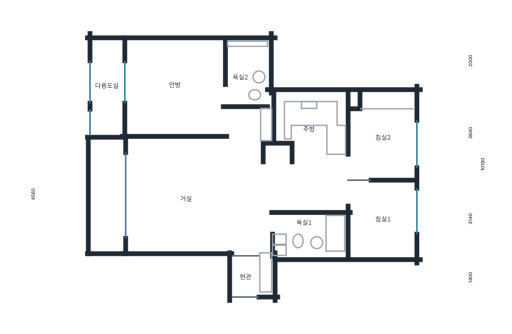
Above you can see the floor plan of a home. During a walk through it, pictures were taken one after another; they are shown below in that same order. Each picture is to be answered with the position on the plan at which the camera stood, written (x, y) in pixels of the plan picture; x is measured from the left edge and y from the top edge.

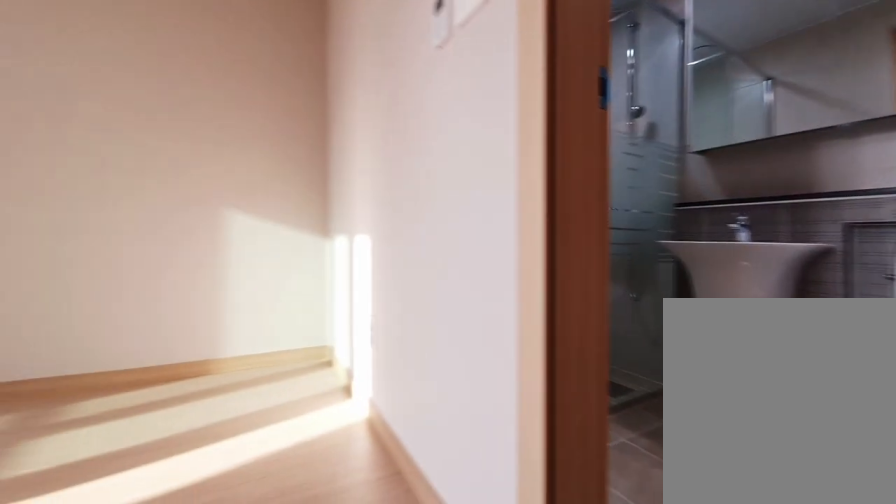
(185, 101)
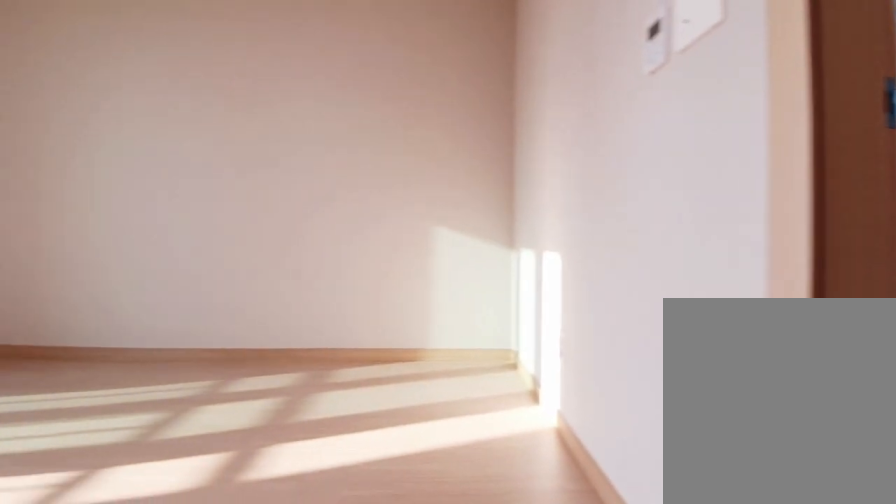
(184, 102)
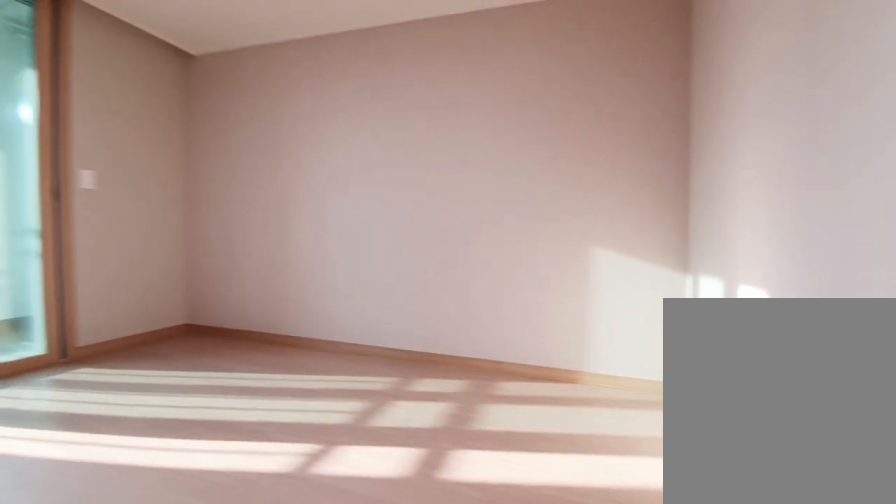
(184, 102)
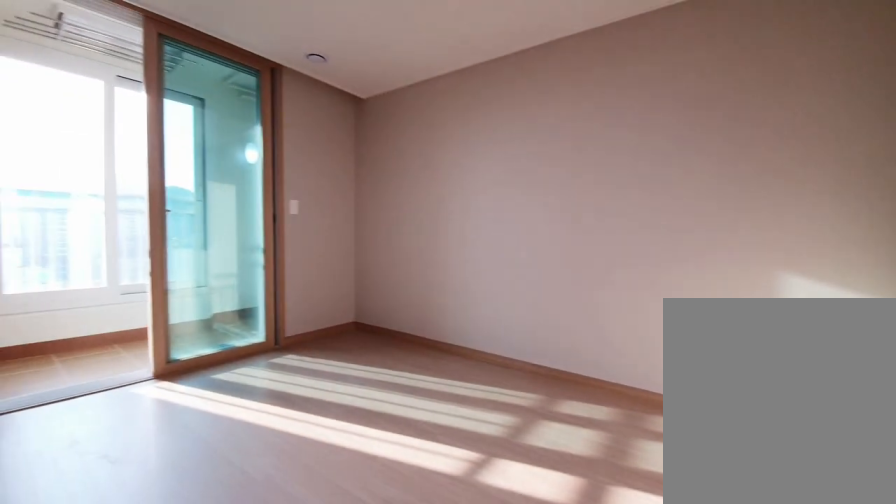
(185, 101)
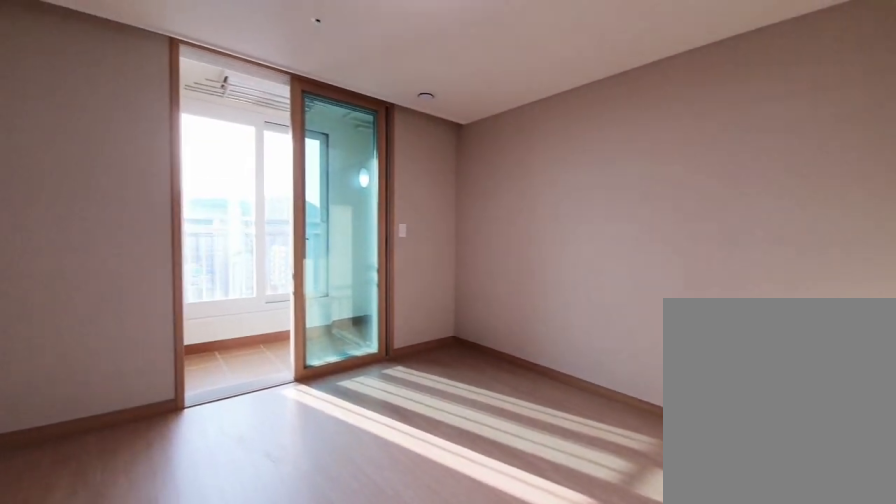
(185, 102)
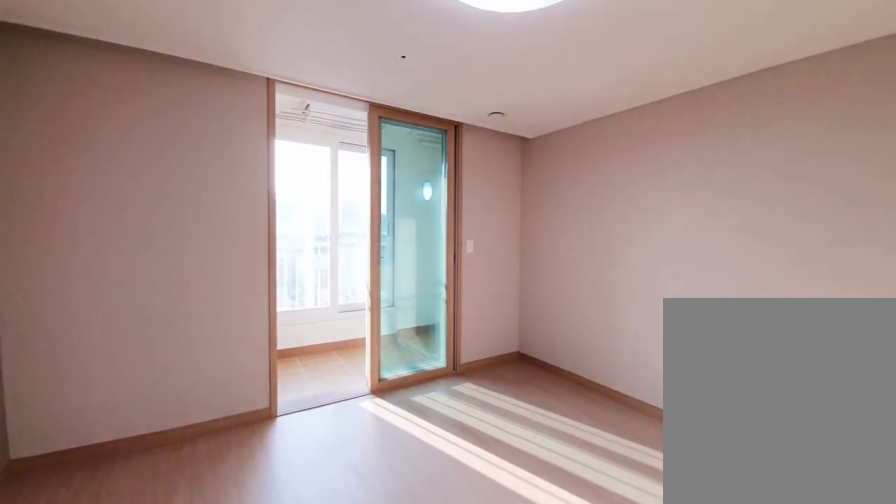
(185, 103)
